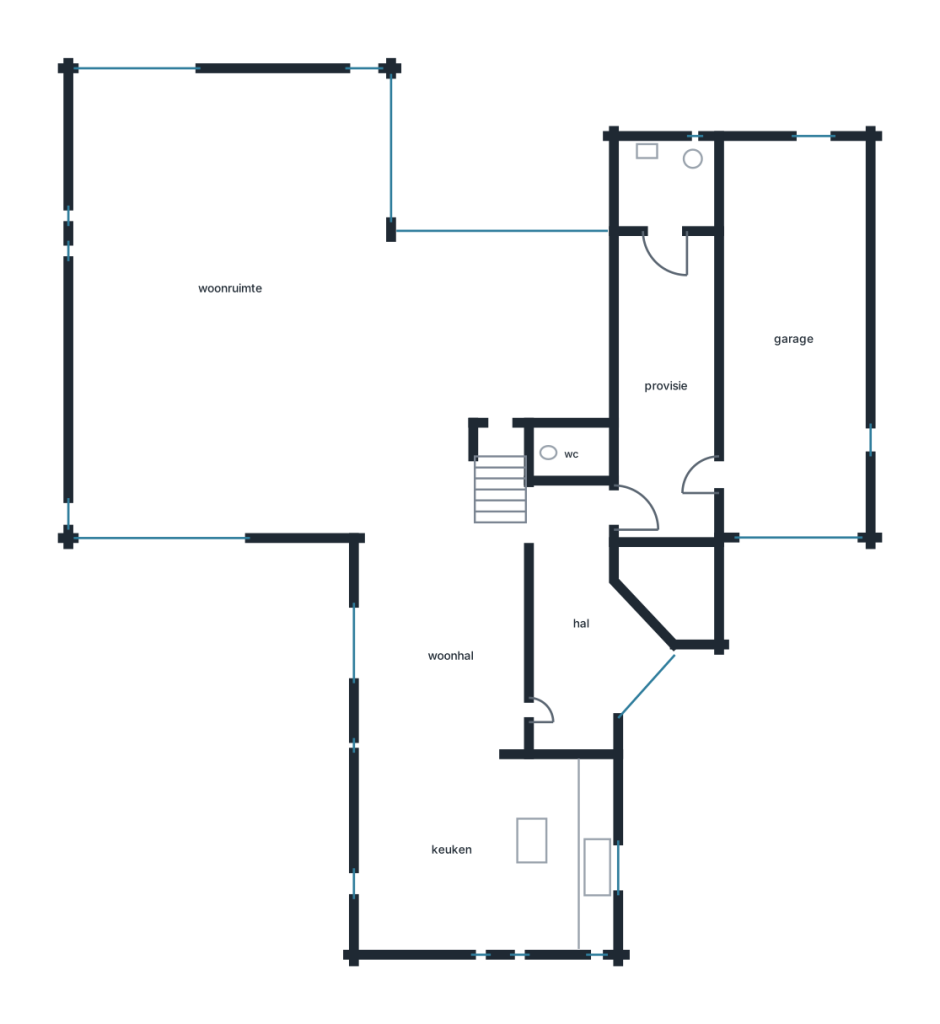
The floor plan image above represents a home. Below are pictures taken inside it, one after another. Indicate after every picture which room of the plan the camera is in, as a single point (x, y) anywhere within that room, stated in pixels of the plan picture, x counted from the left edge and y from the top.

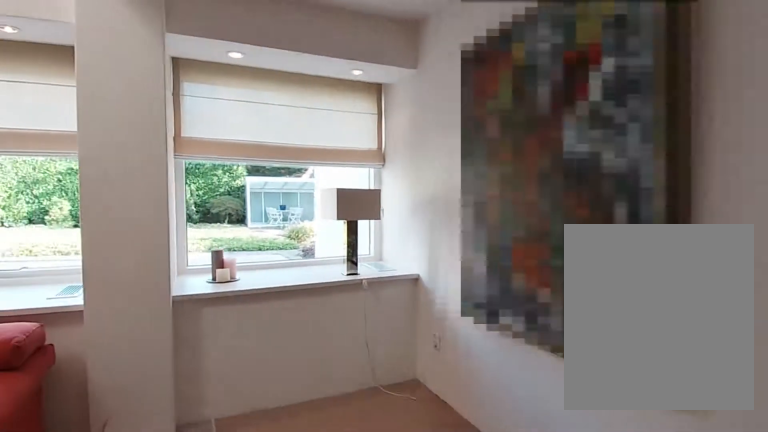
(498, 338)
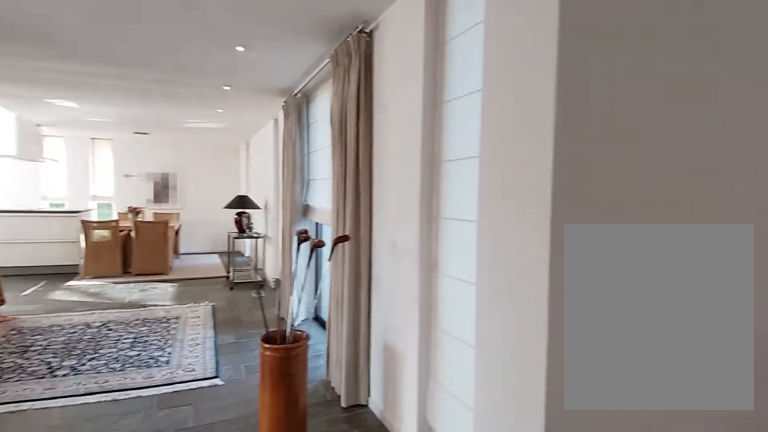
(462, 740)
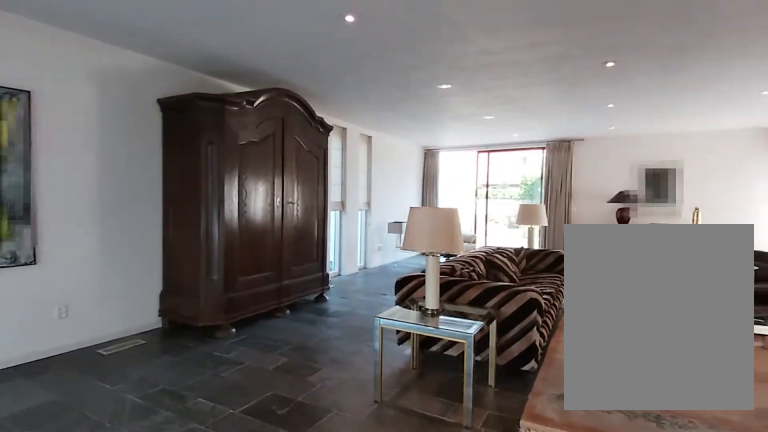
(225, 302)
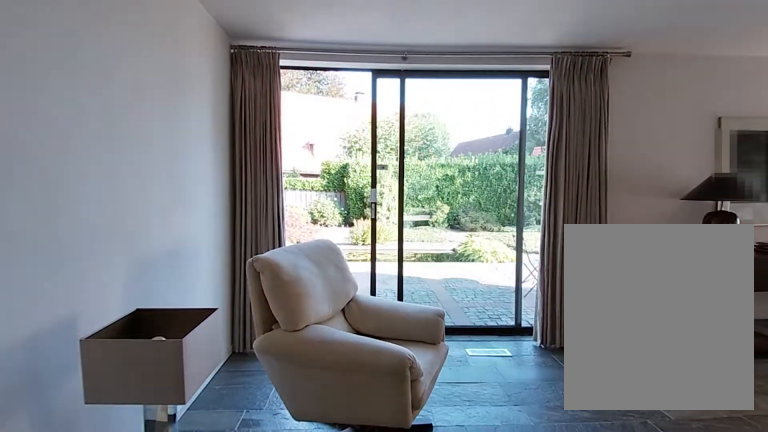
(225, 302)
